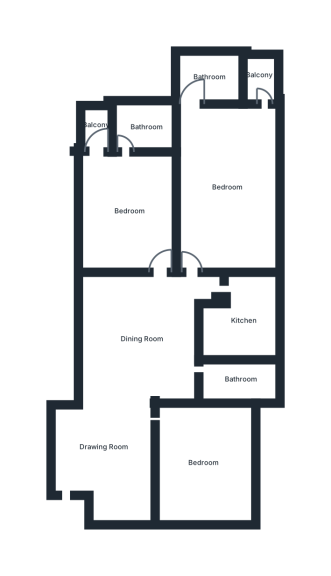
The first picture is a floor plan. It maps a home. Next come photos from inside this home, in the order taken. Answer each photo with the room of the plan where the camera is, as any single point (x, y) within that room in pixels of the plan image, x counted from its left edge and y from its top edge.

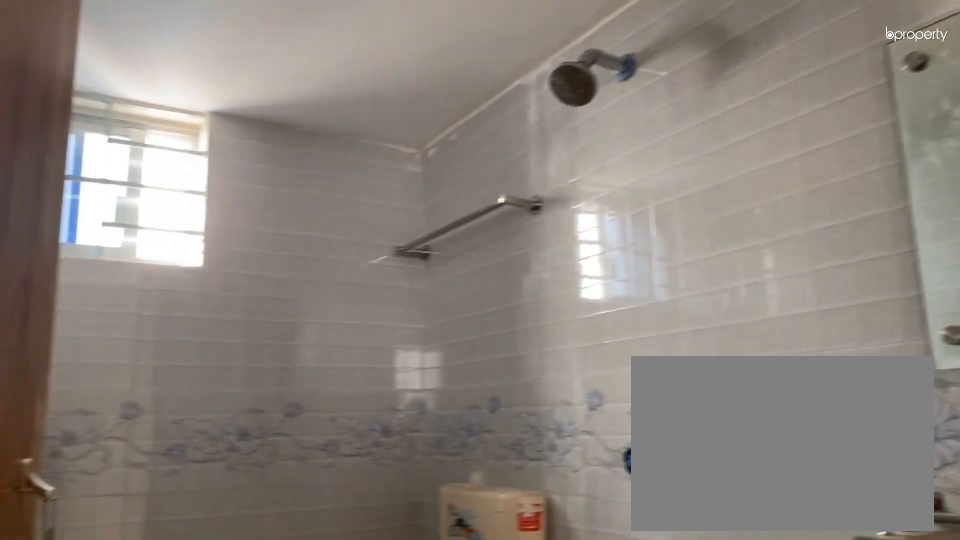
(240, 380)
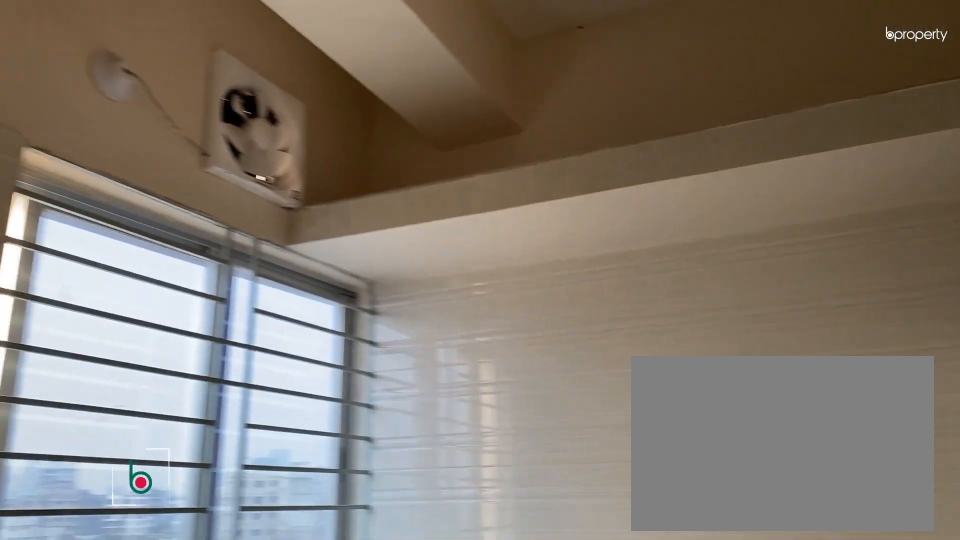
(243, 321)
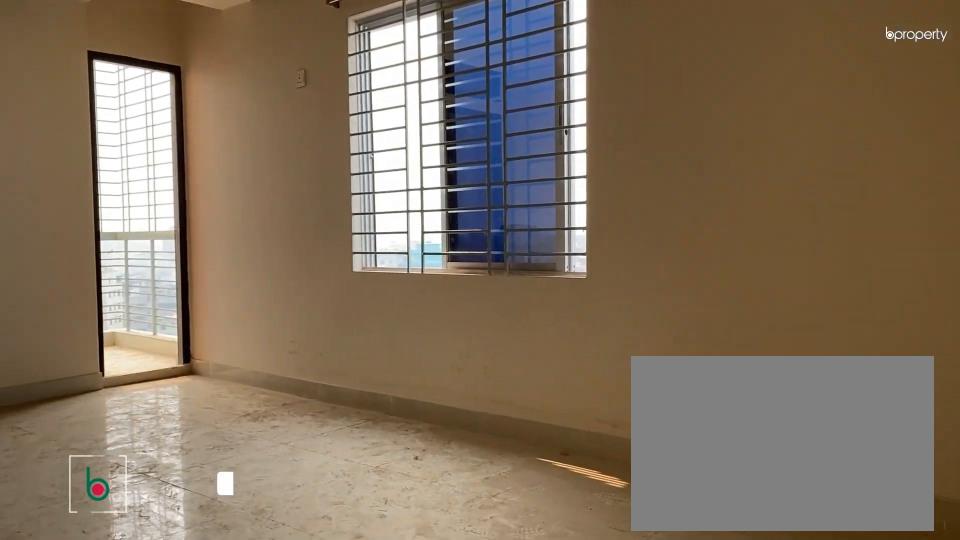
(228, 187)
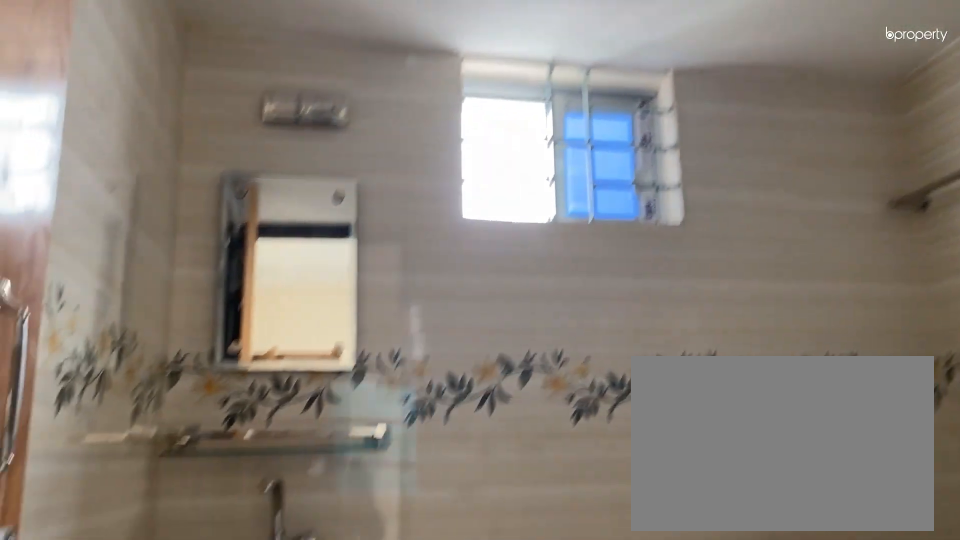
(211, 78)
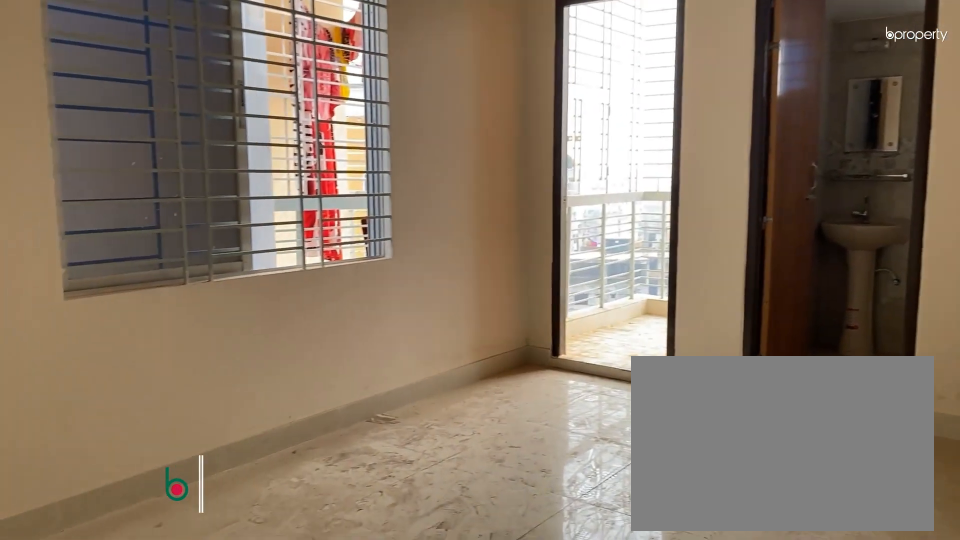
(134, 213)
